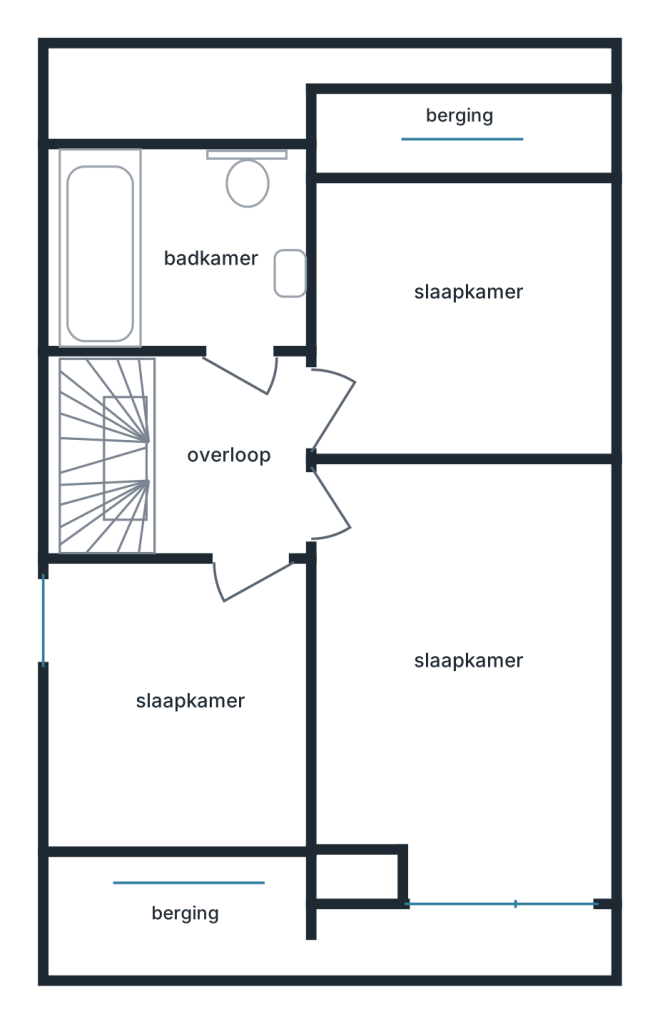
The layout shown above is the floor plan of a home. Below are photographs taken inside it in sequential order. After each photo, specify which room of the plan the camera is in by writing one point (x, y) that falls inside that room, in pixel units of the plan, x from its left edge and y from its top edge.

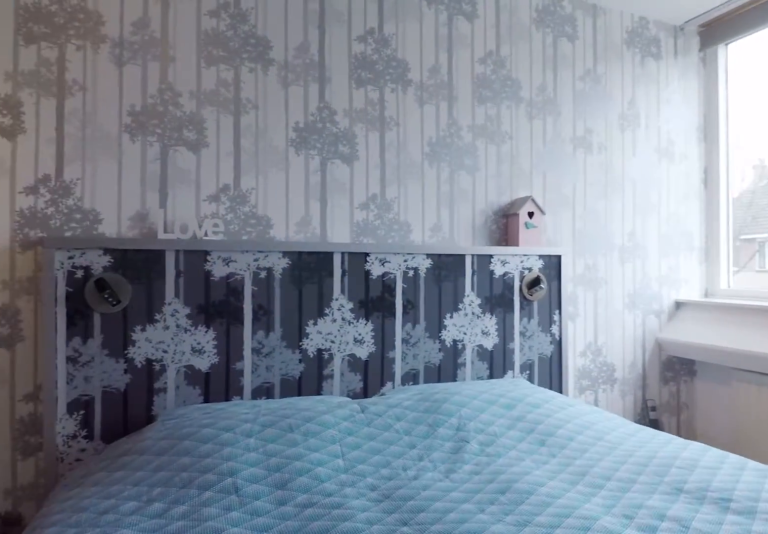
(462, 676)
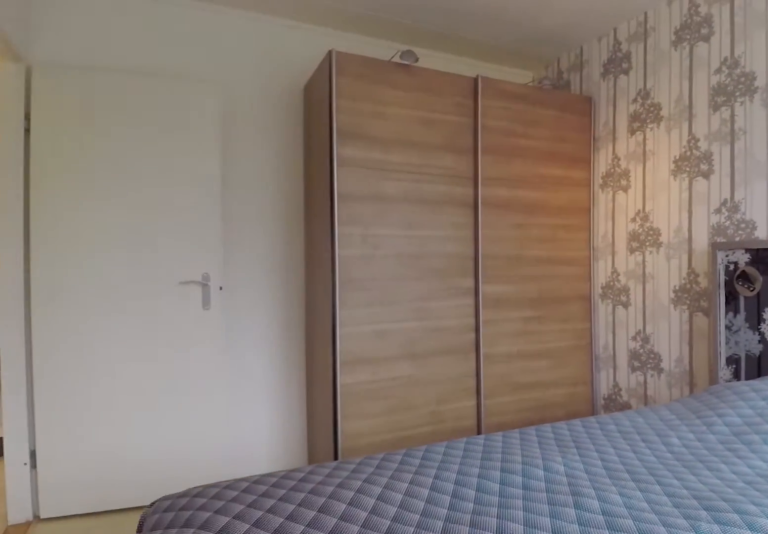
(462, 676)
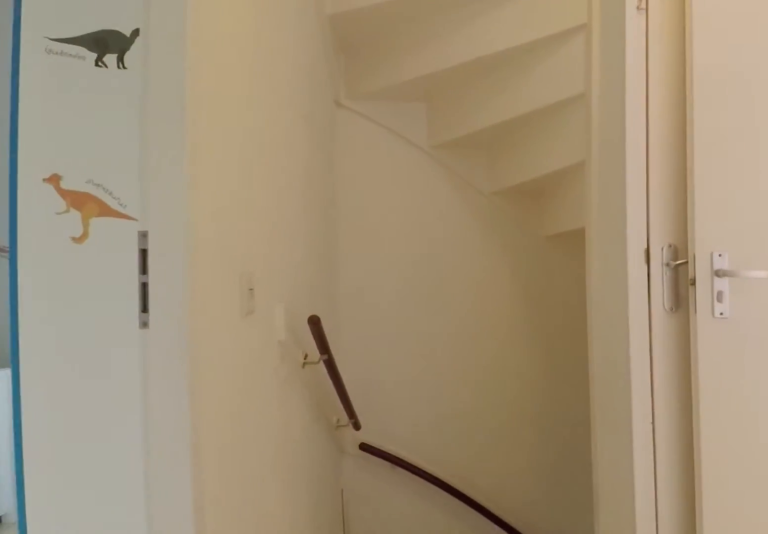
(230, 456)
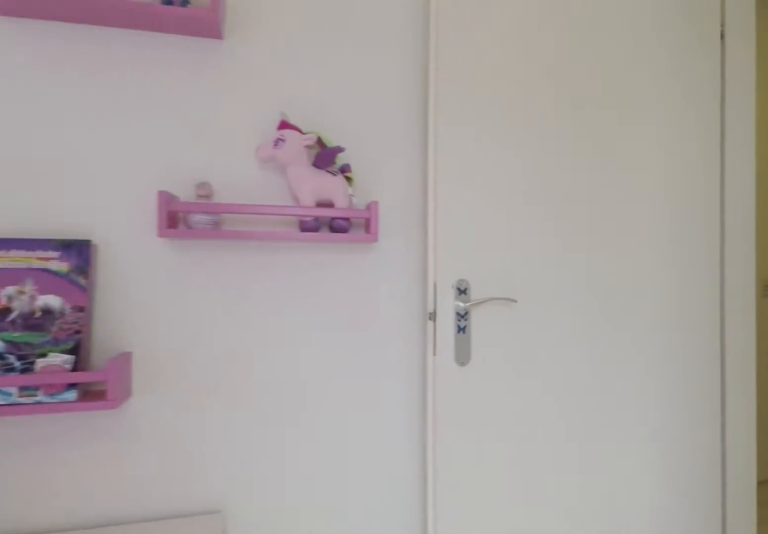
(459, 314)
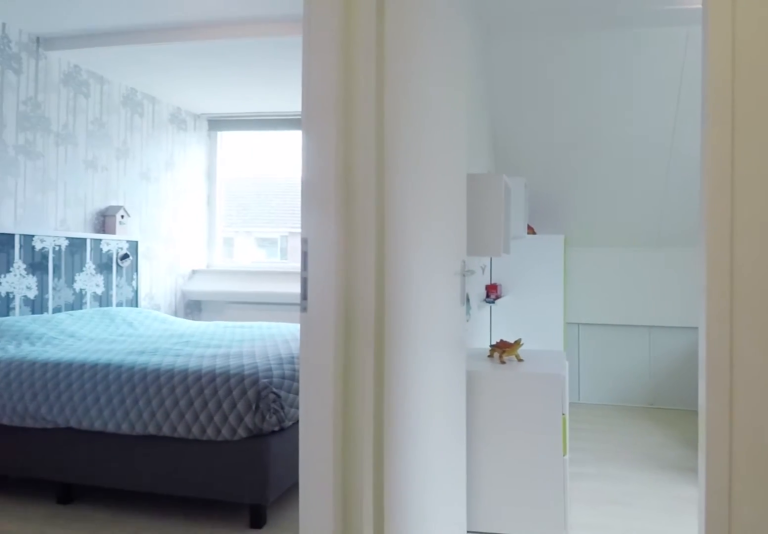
(230, 456)
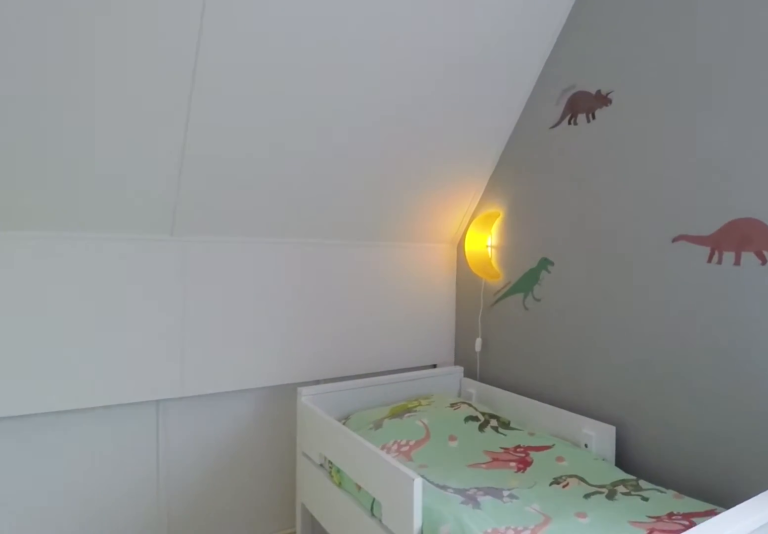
(184, 707)
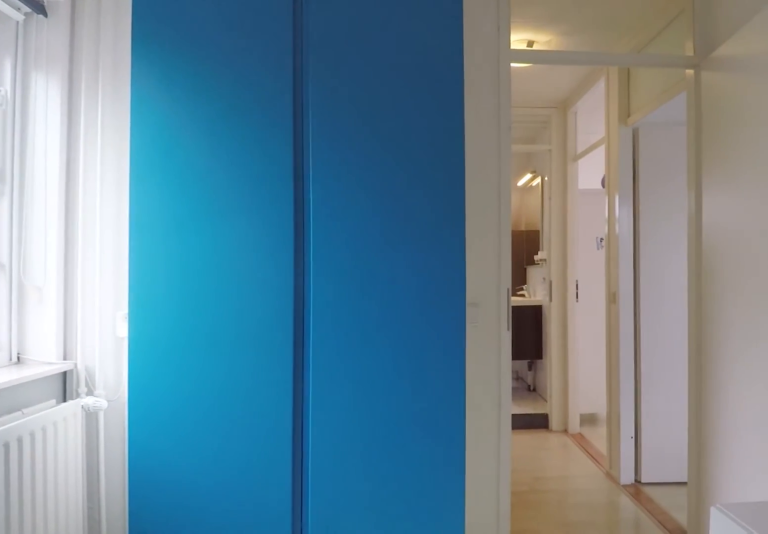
(184, 707)
